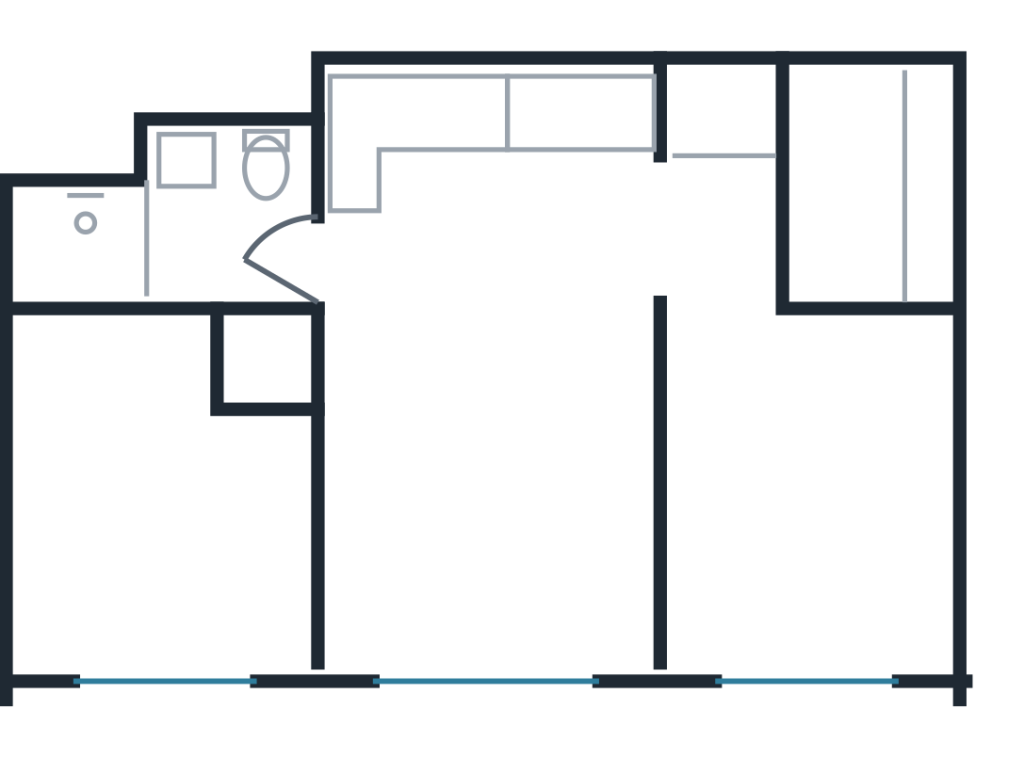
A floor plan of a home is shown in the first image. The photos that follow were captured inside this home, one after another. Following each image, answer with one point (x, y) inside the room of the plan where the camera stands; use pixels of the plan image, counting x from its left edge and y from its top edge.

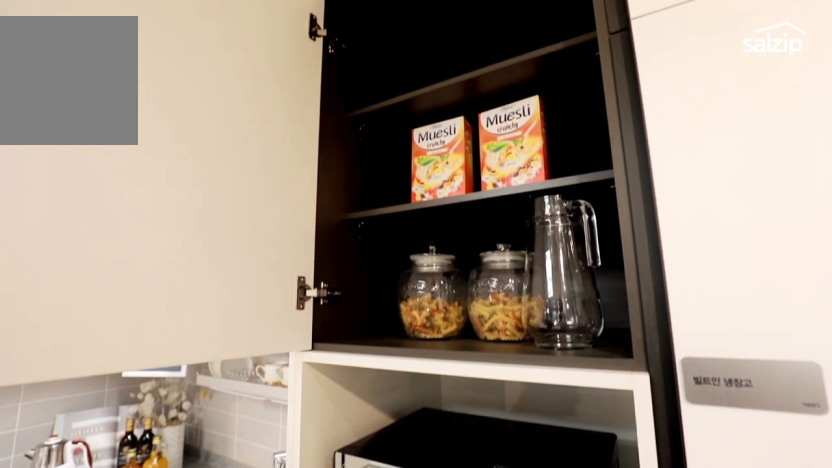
(512, 203)
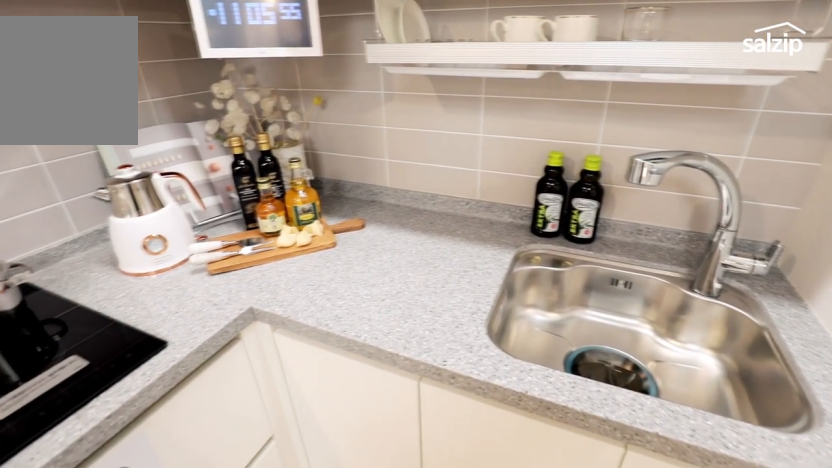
(509, 202)
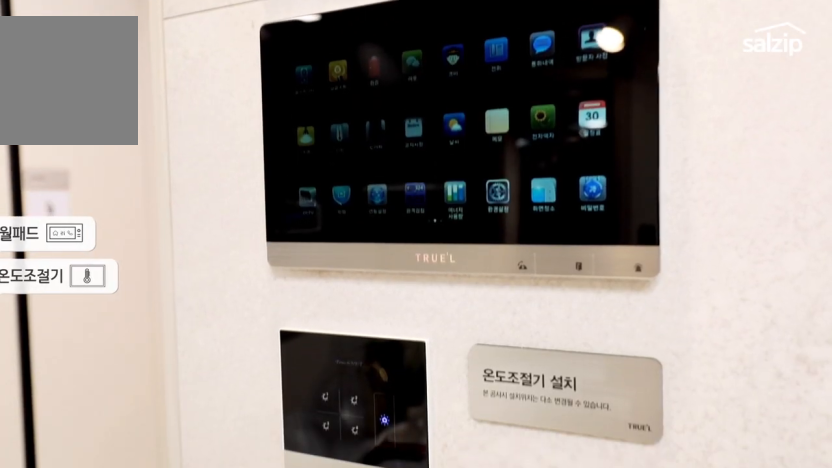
(492, 494)
